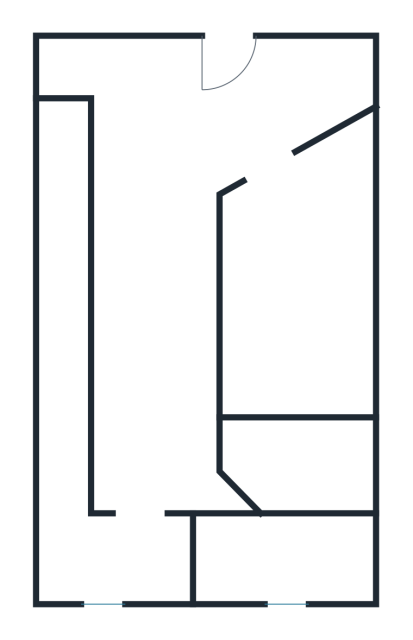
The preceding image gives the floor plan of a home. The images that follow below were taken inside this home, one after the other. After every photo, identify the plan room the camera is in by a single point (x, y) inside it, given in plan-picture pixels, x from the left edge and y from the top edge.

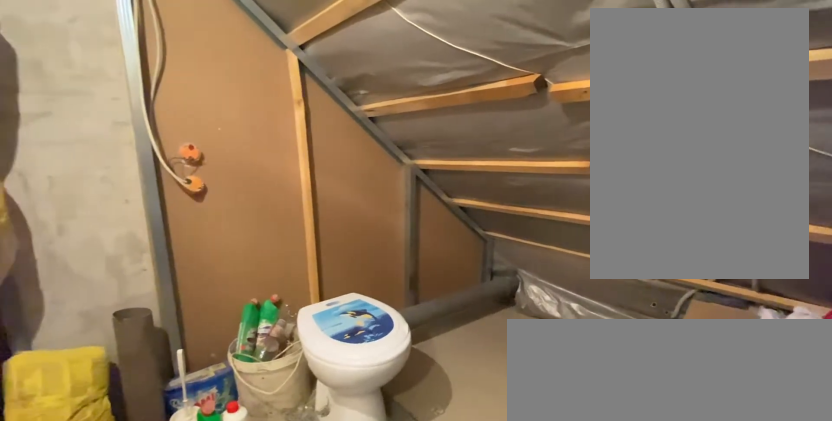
(300, 468)
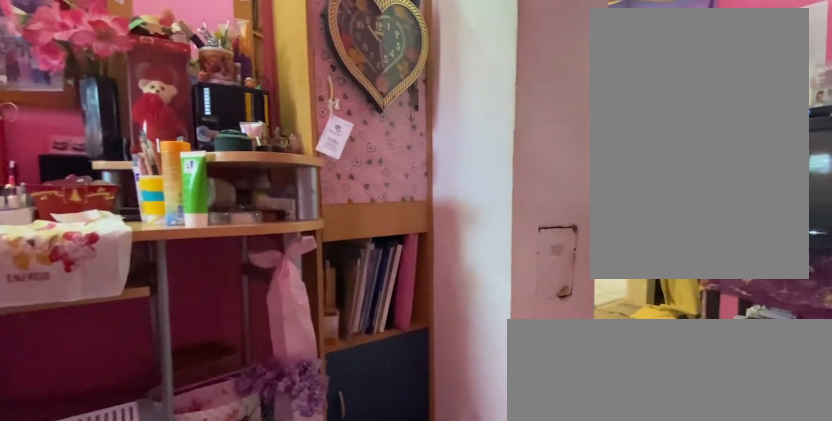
(279, 563)
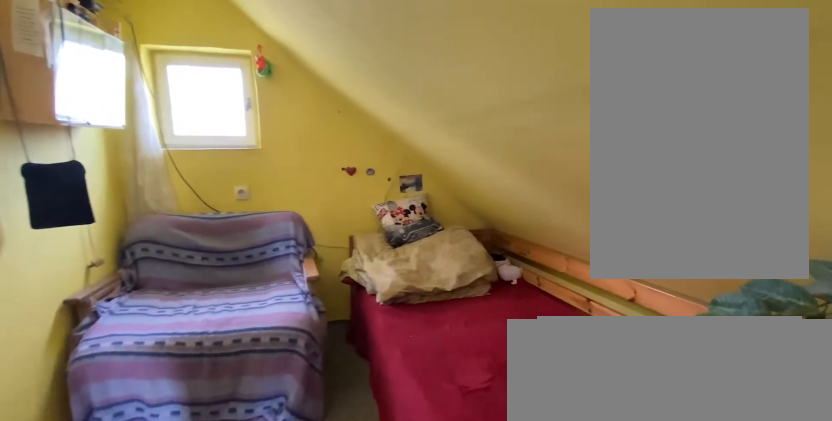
(108, 563)
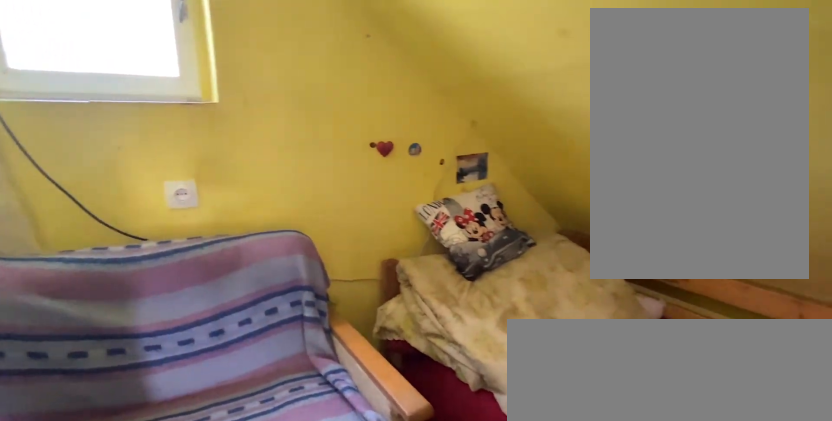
(109, 563)
